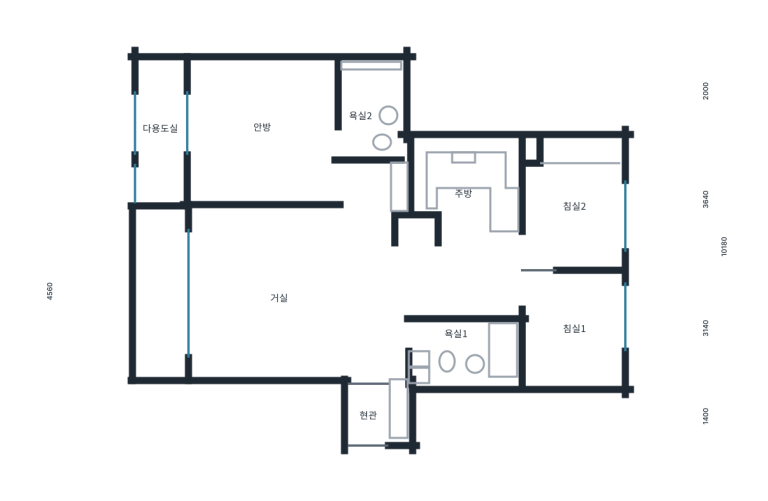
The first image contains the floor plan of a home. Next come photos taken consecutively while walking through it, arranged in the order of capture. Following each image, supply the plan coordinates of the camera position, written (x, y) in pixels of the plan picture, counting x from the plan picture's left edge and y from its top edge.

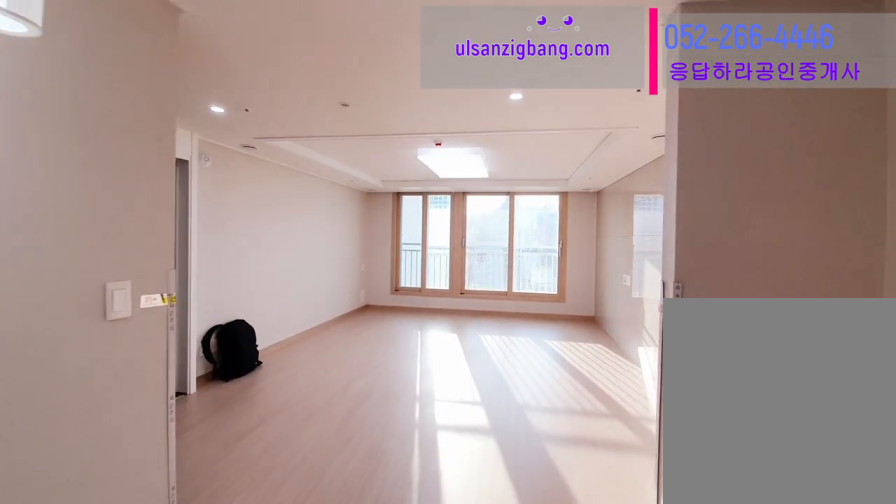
(408, 266)
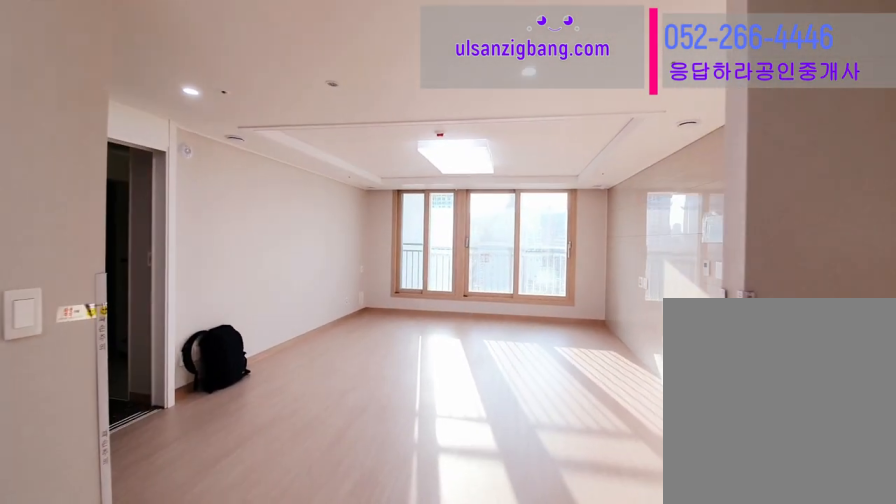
(408, 265)
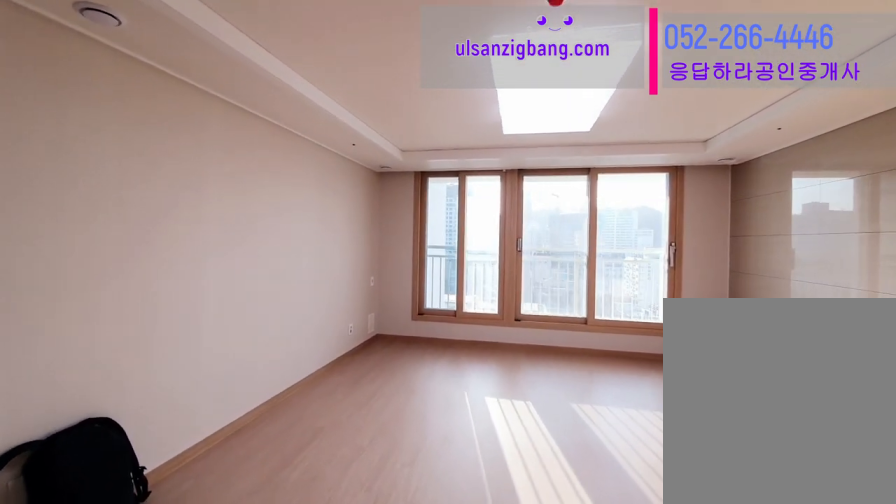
(344, 307)
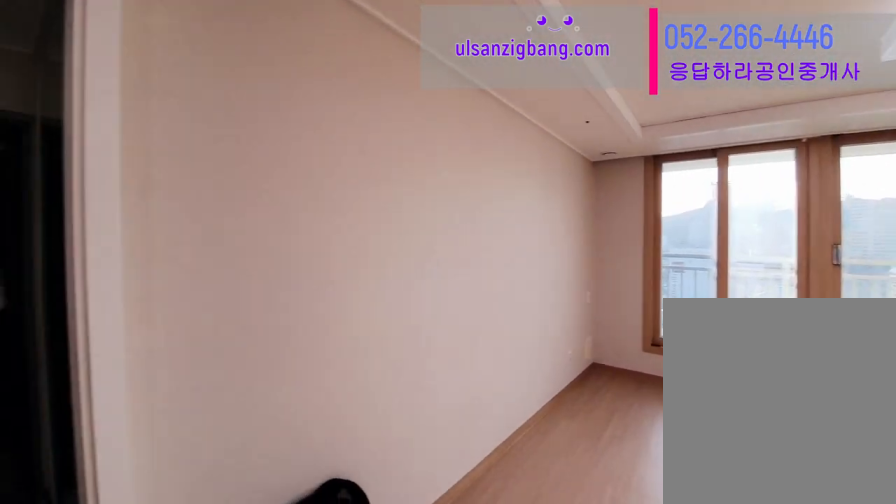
(344, 307)
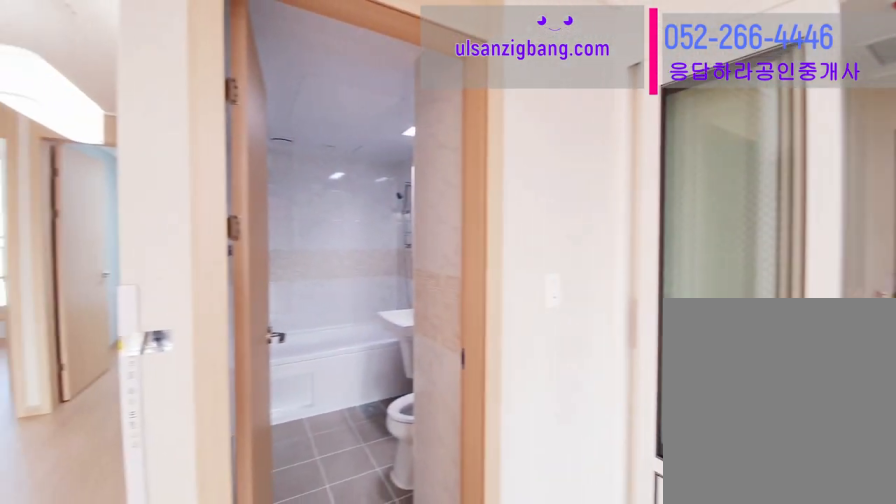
(345, 306)
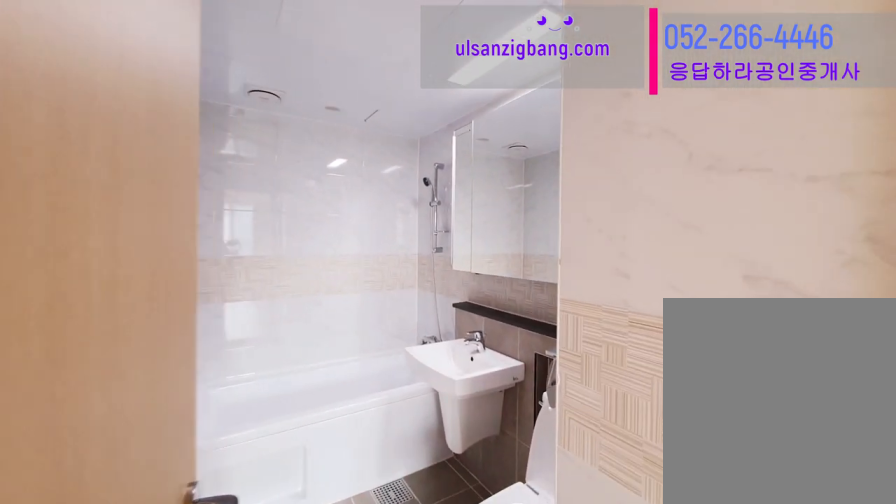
(462, 349)
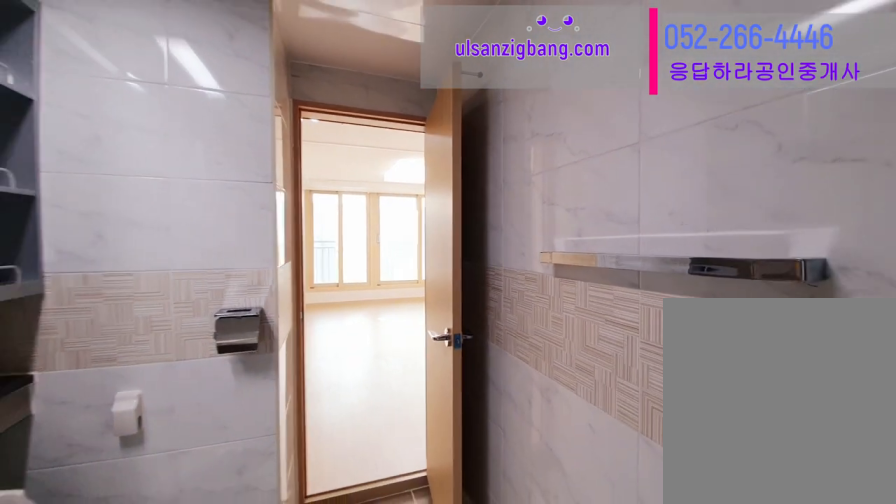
(461, 348)
